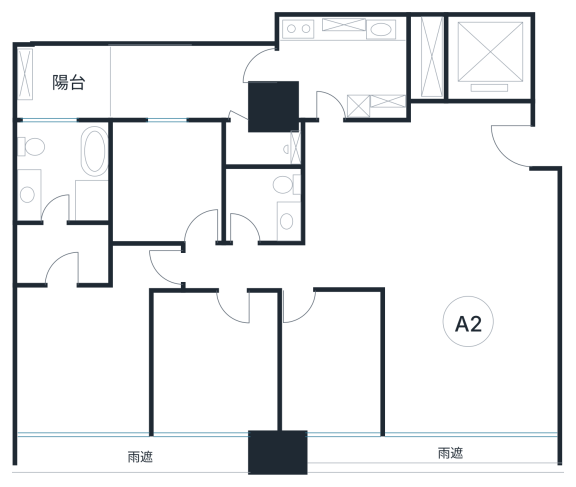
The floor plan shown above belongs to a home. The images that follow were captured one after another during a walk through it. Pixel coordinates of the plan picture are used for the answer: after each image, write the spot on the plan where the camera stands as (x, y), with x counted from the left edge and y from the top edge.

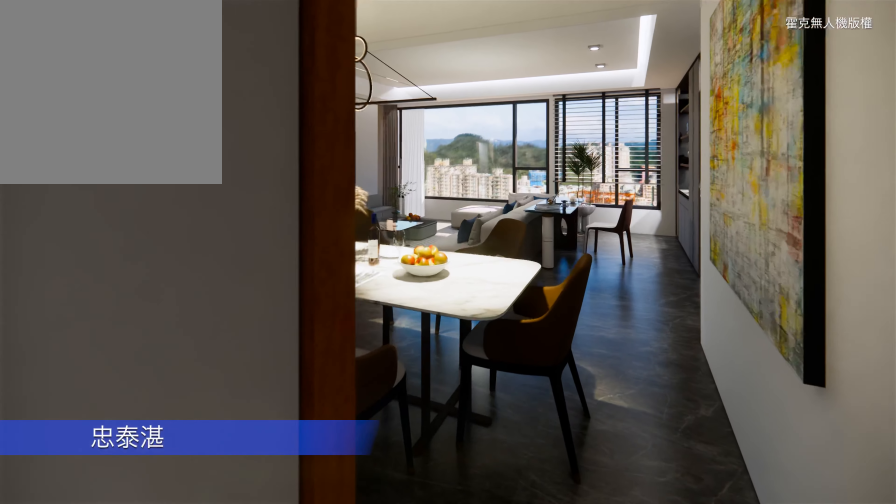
(351, 150)
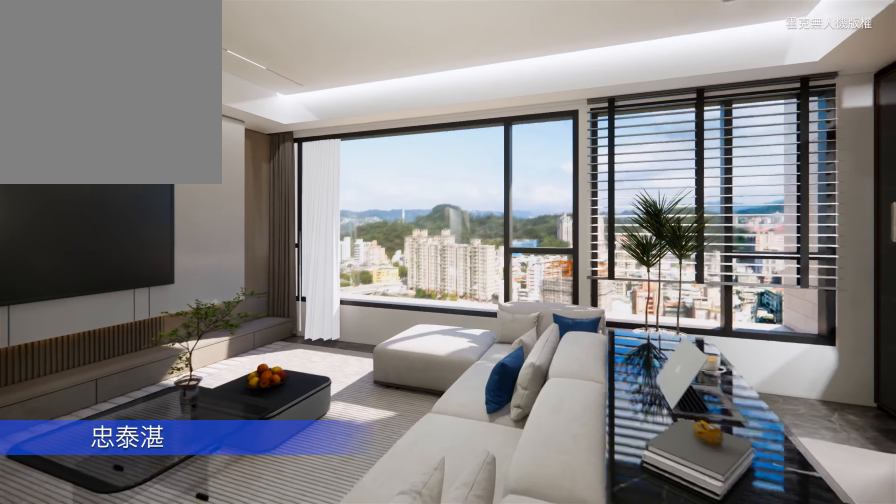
(414, 298)
